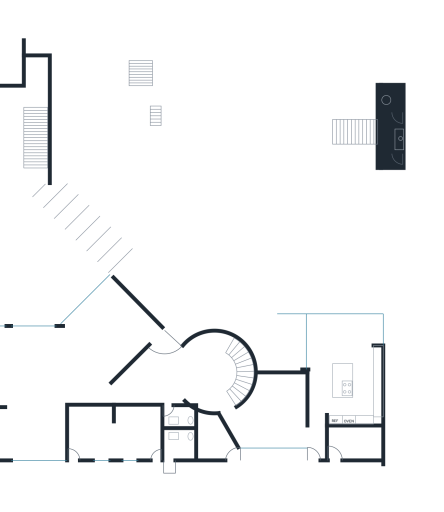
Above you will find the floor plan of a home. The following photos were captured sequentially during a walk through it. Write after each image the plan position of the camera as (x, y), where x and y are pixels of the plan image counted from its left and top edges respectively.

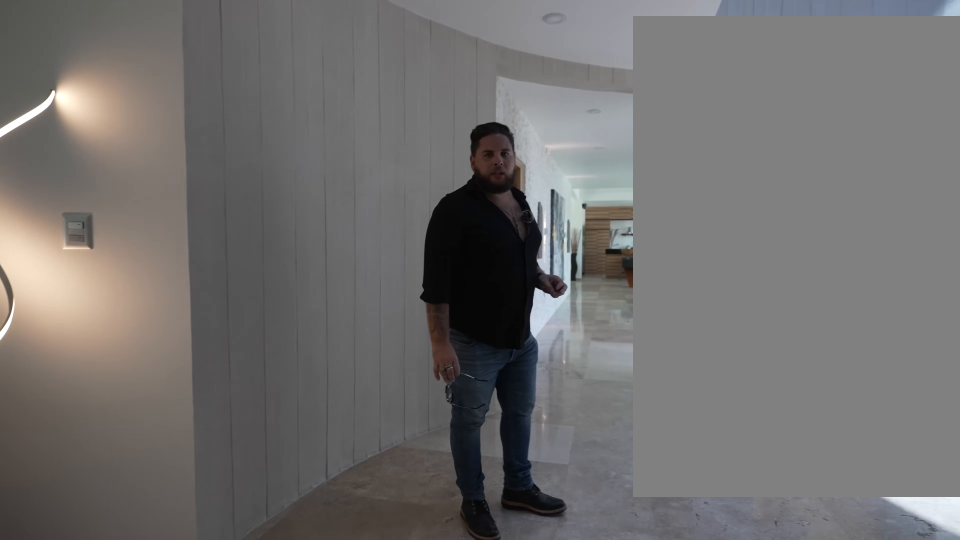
(217, 397)
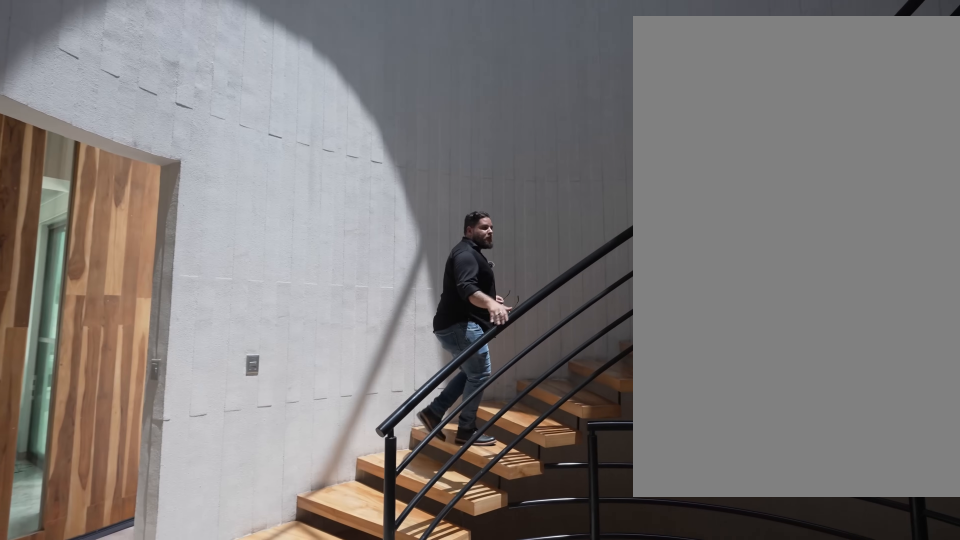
(196, 378)
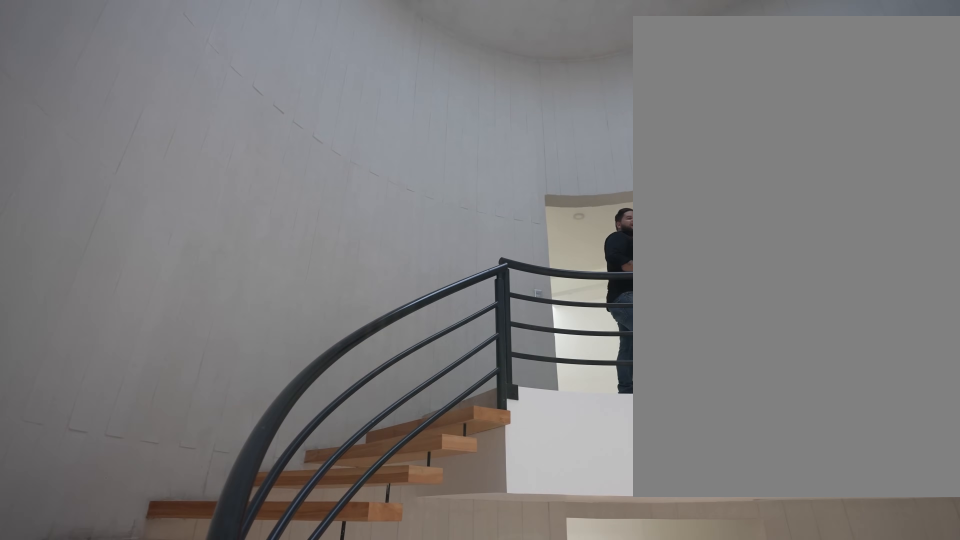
(195, 368)
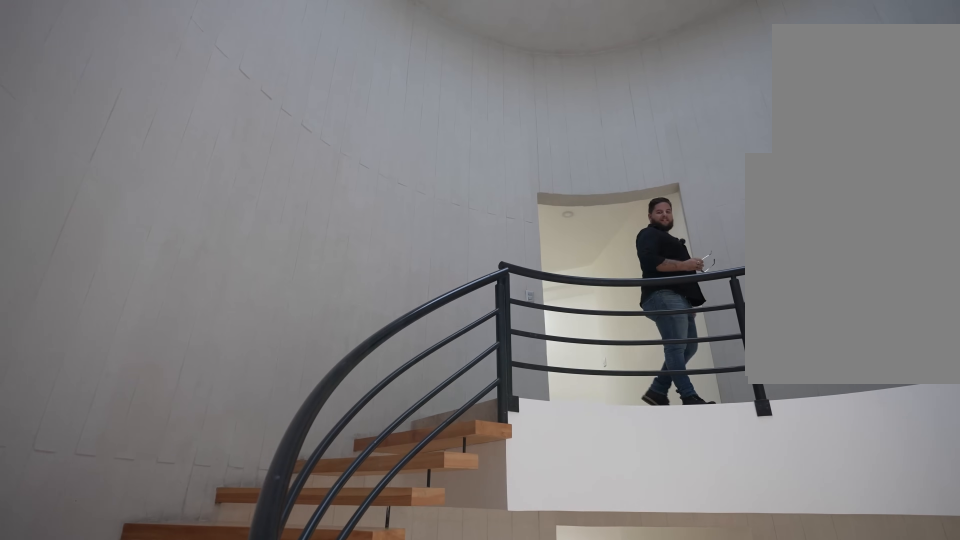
(196, 364)
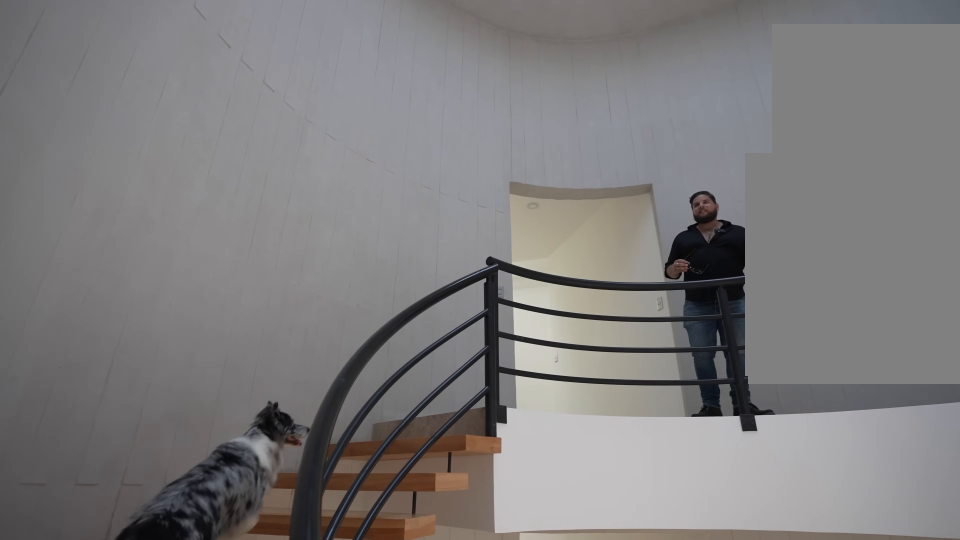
(205, 350)
